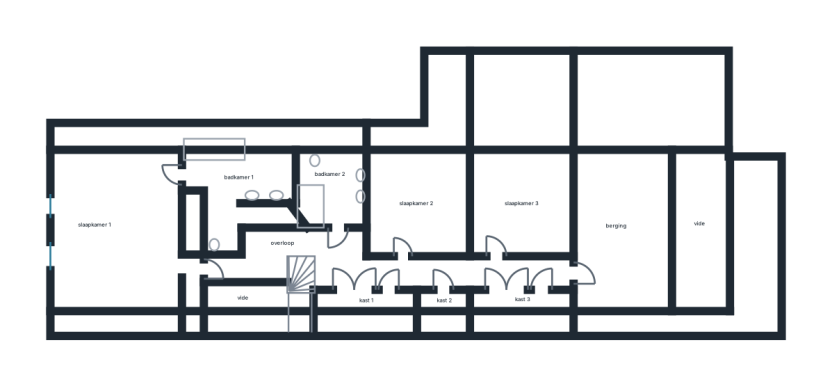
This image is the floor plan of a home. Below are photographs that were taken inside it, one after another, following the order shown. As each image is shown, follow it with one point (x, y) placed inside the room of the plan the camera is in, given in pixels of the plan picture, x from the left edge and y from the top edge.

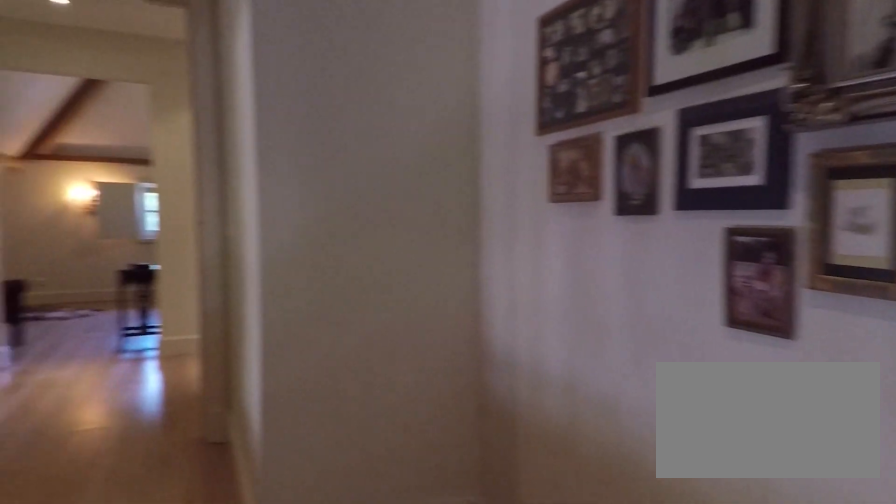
(371, 264)
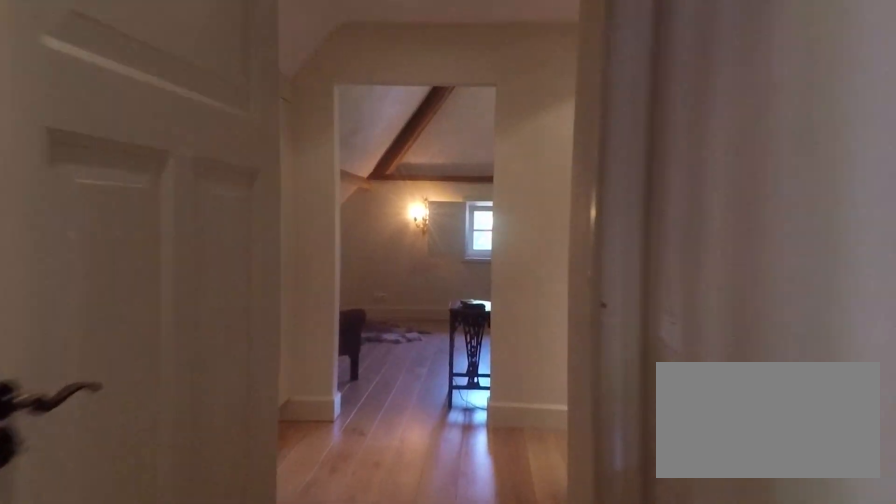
(371, 264)
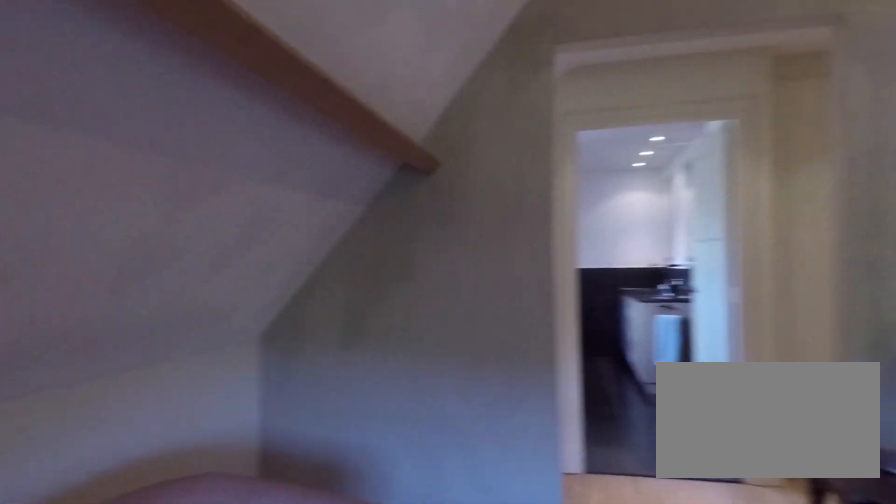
(123, 233)
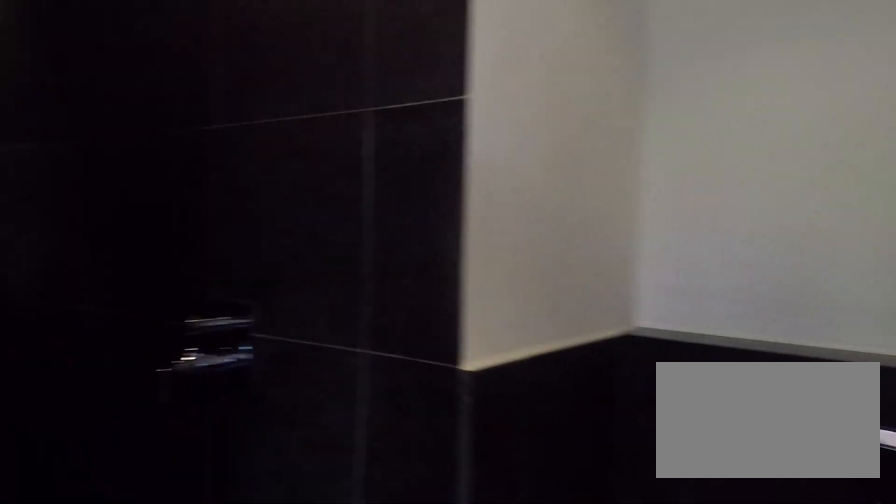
(240, 185)
